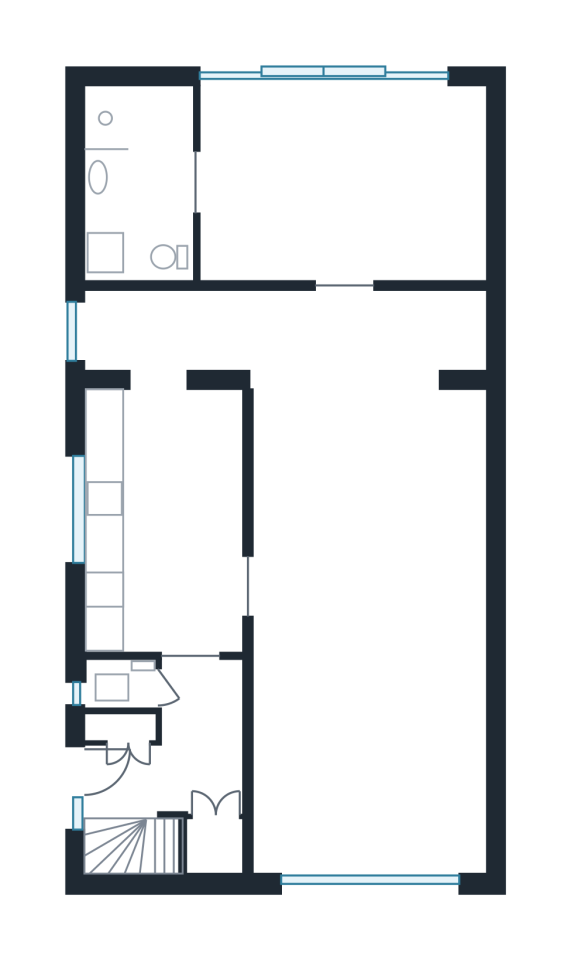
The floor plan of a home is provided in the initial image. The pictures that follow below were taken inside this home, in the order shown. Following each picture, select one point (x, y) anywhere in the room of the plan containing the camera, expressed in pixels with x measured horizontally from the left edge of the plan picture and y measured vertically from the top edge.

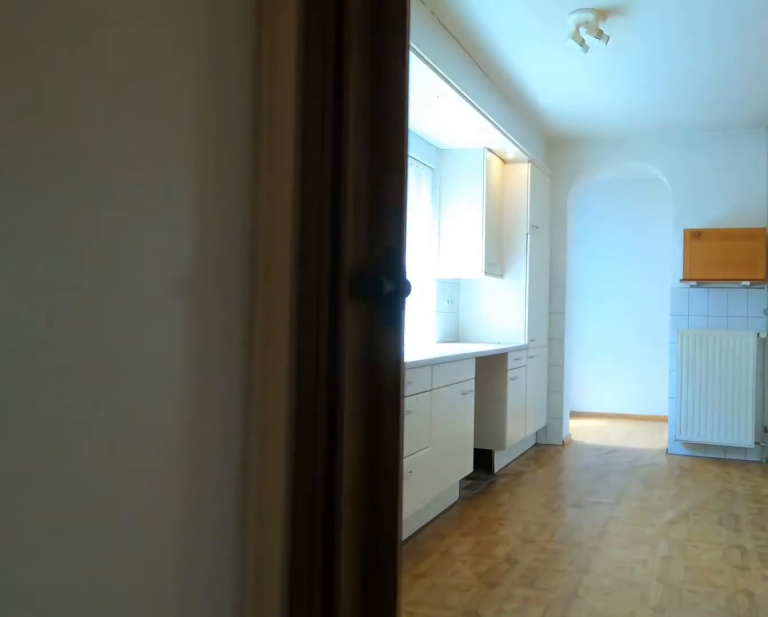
(177, 749)
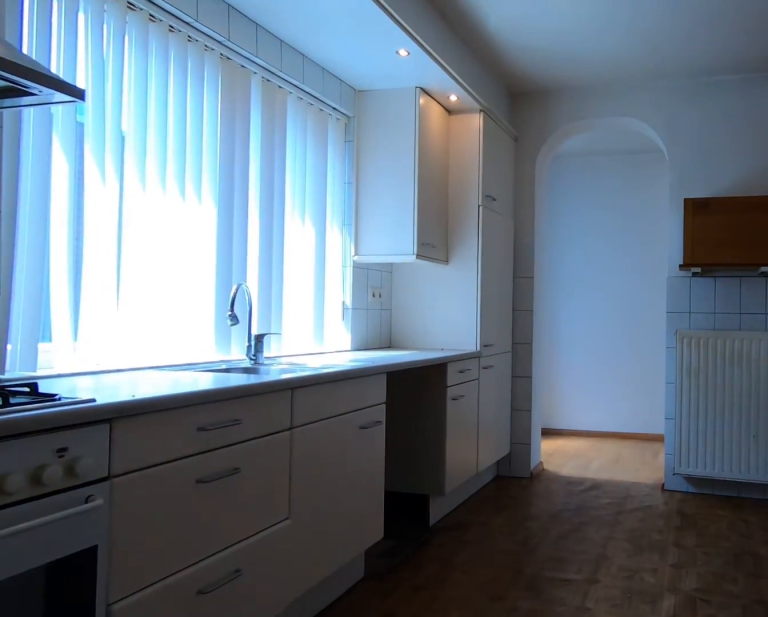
(182, 518)
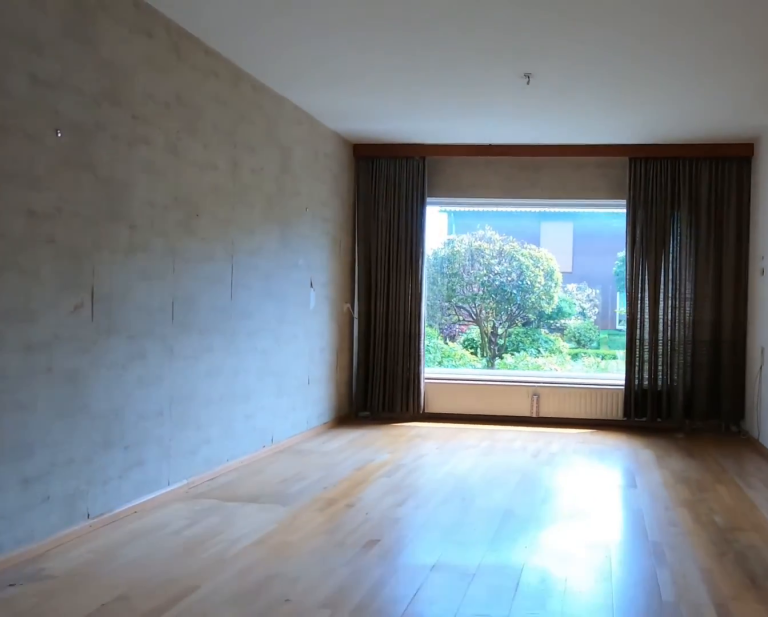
(366, 628)
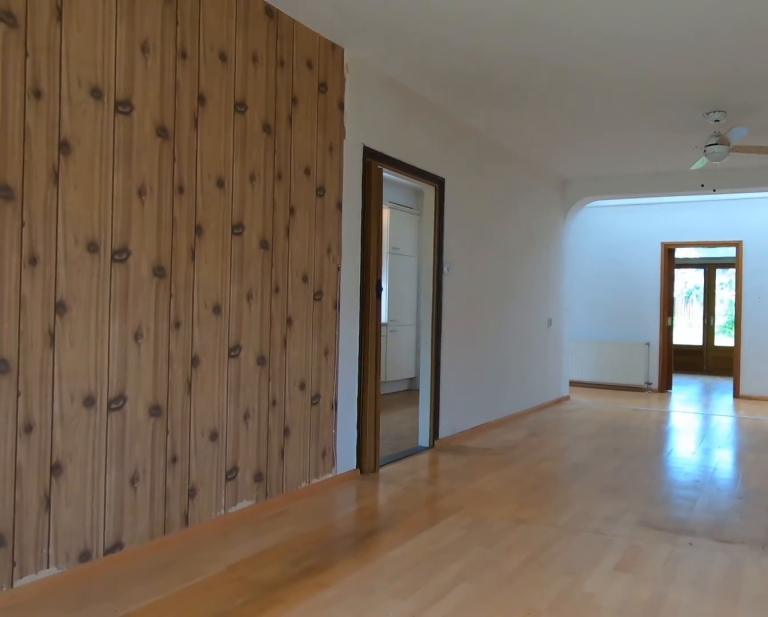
(366, 628)
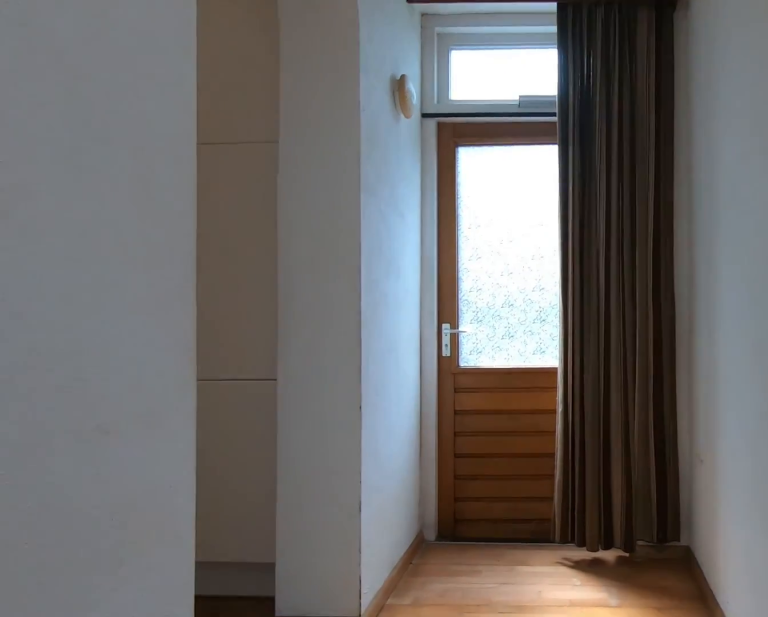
(286, 332)
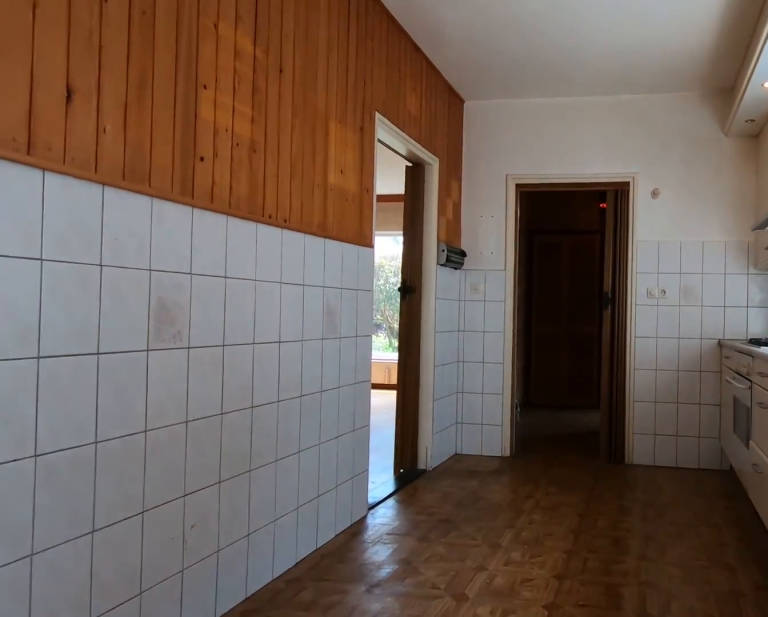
(182, 518)
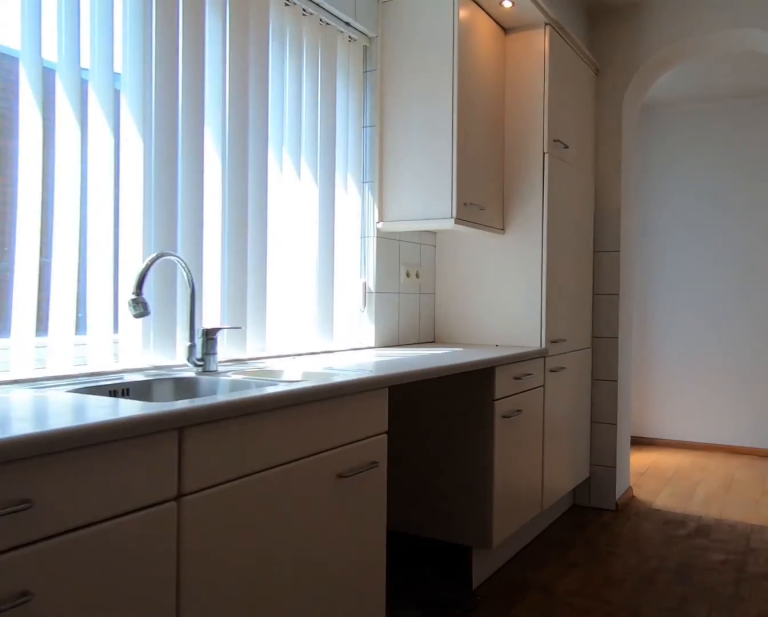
(182, 518)
